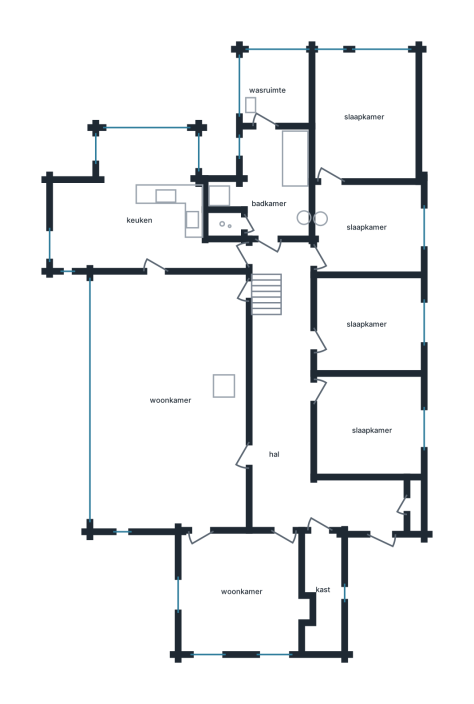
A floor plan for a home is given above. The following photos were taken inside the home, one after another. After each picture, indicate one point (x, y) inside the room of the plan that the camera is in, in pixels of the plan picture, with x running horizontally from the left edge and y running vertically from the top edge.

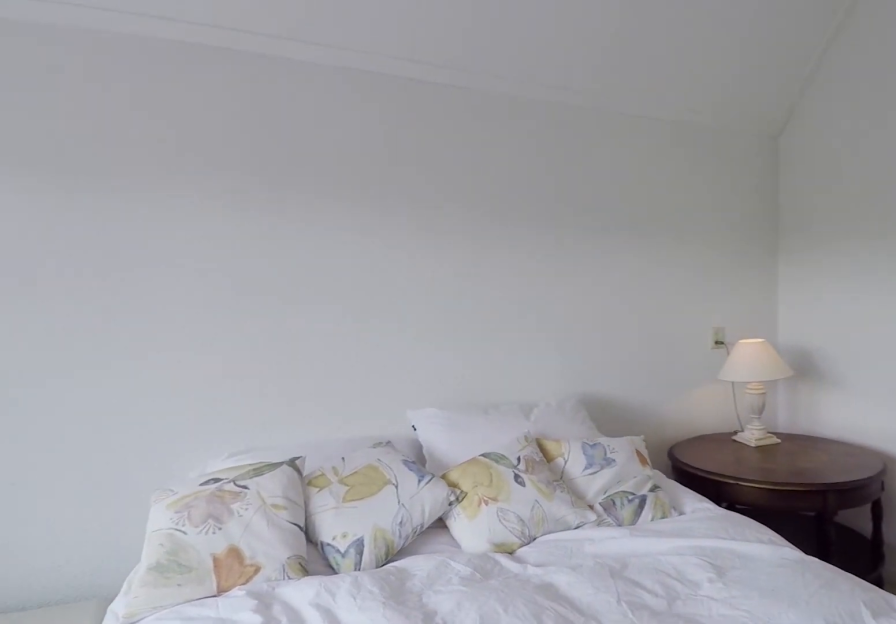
(363, 116)
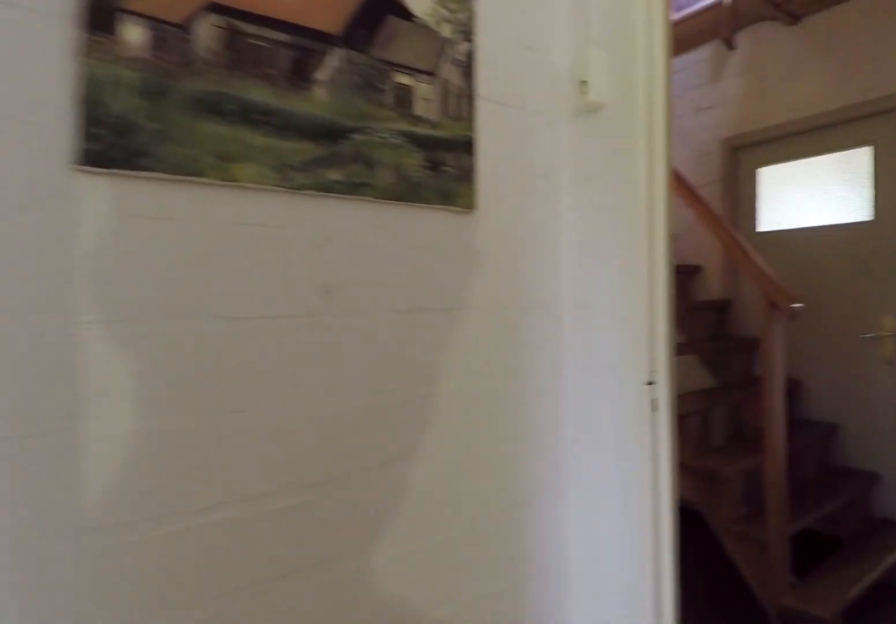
(366, 228)
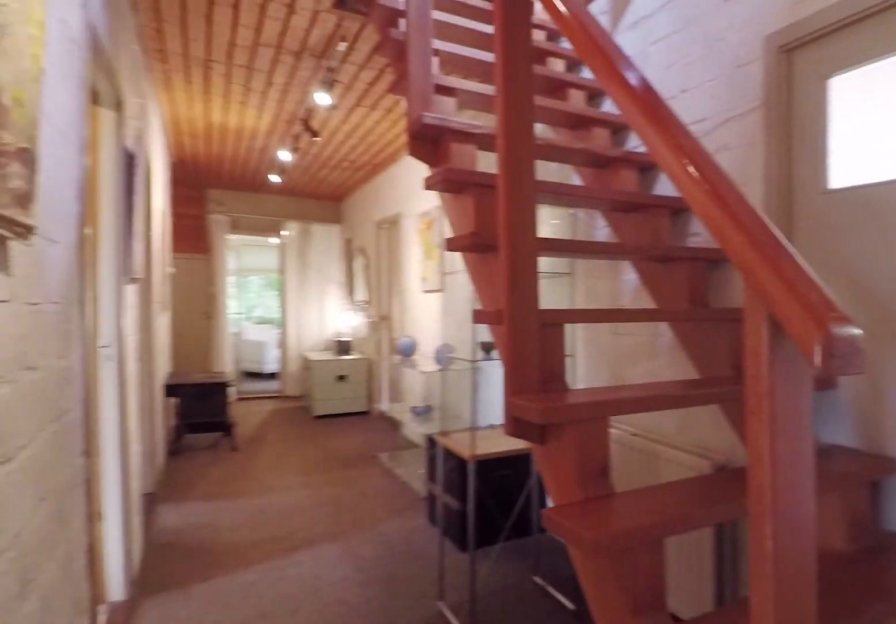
(300, 416)
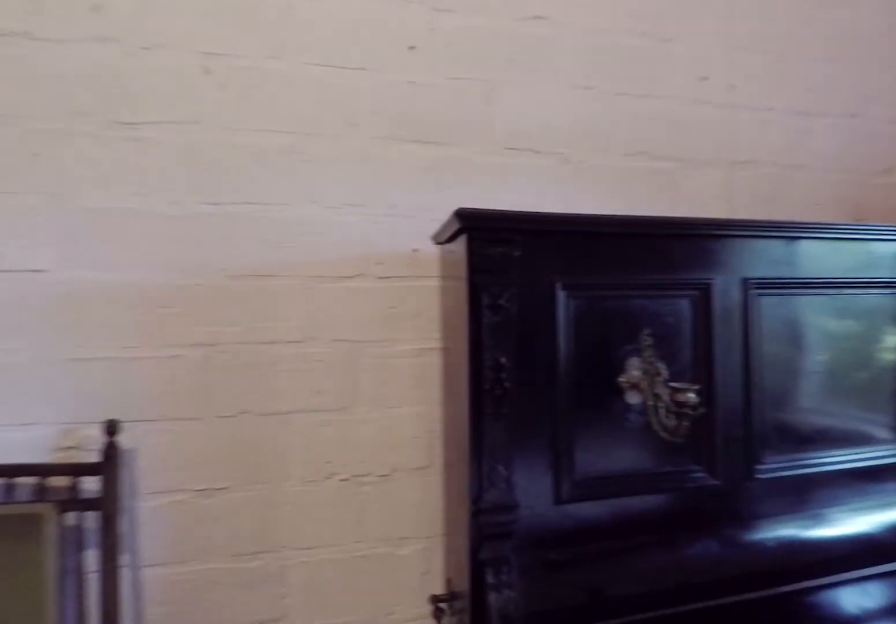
(367, 324)
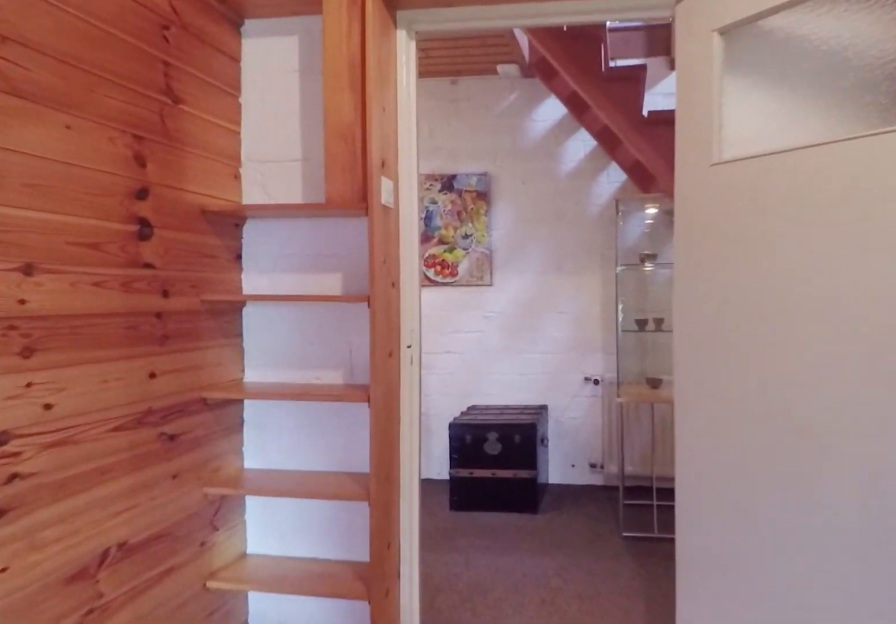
(367, 324)
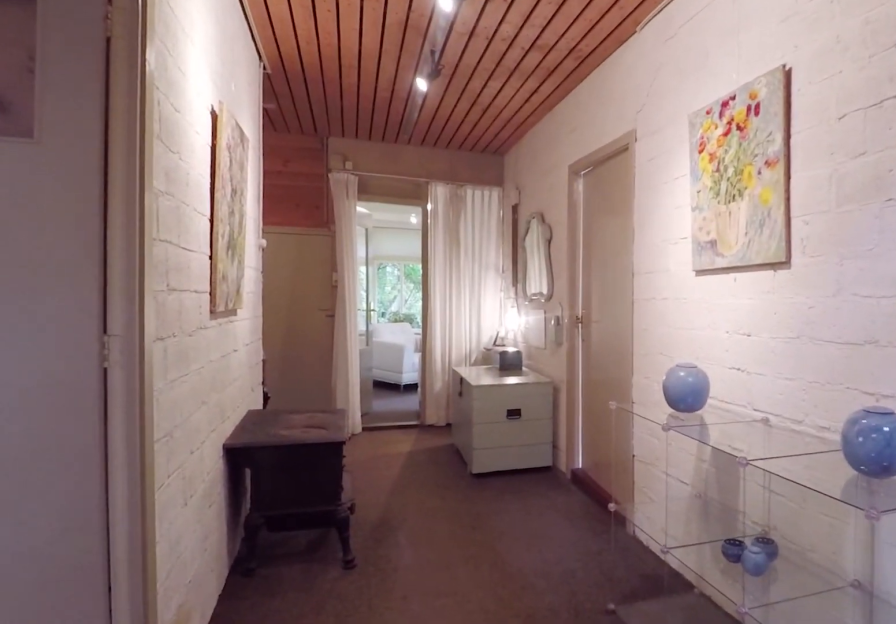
(299, 416)
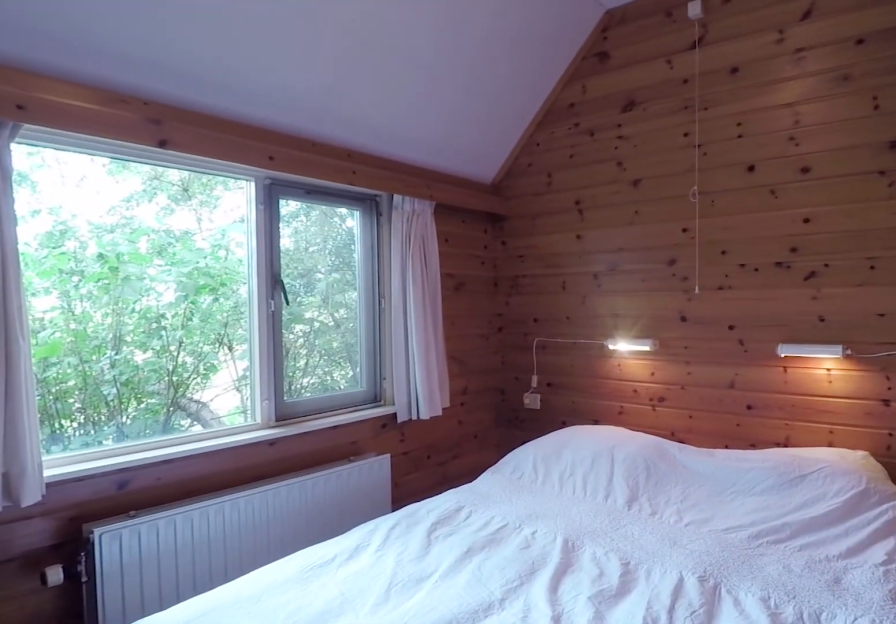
(367, 425)
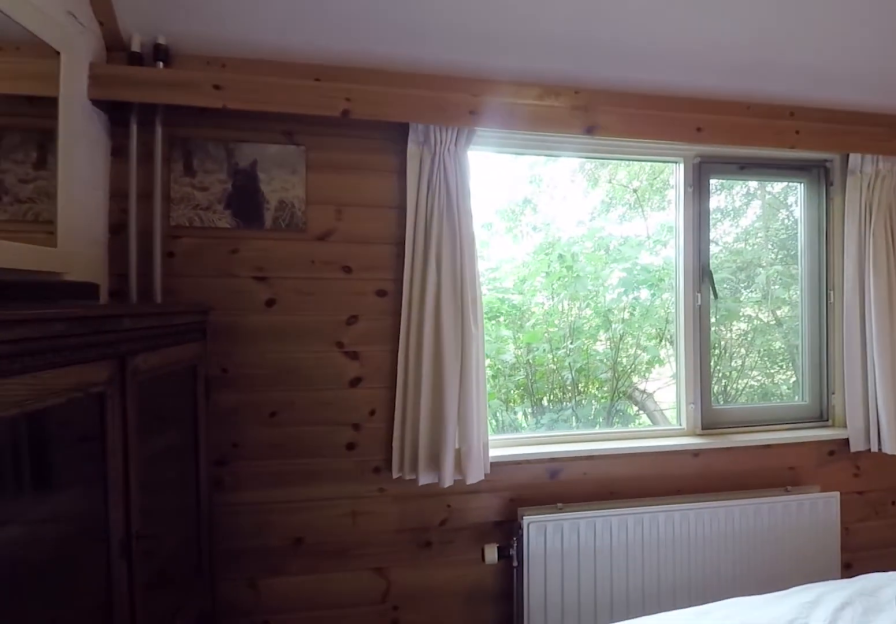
(367, 425)
